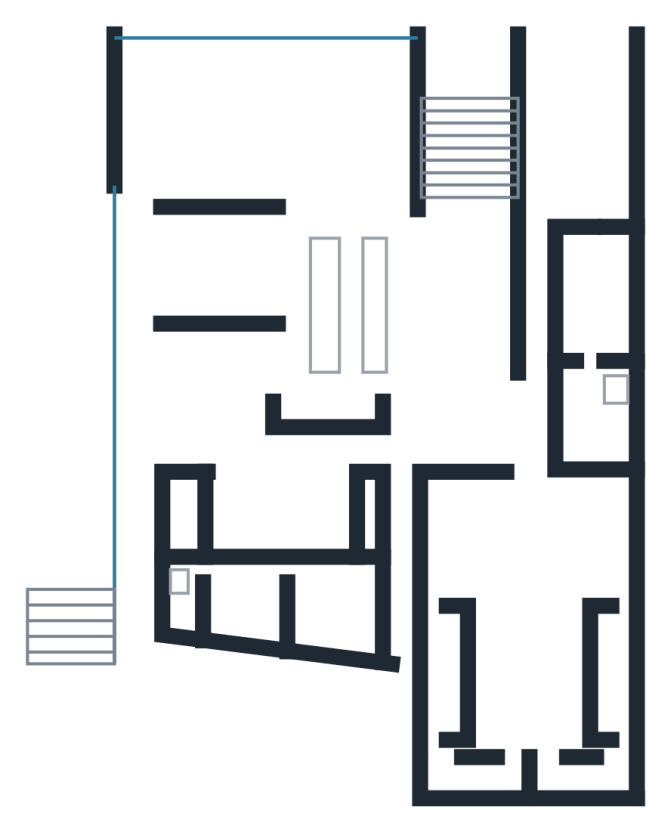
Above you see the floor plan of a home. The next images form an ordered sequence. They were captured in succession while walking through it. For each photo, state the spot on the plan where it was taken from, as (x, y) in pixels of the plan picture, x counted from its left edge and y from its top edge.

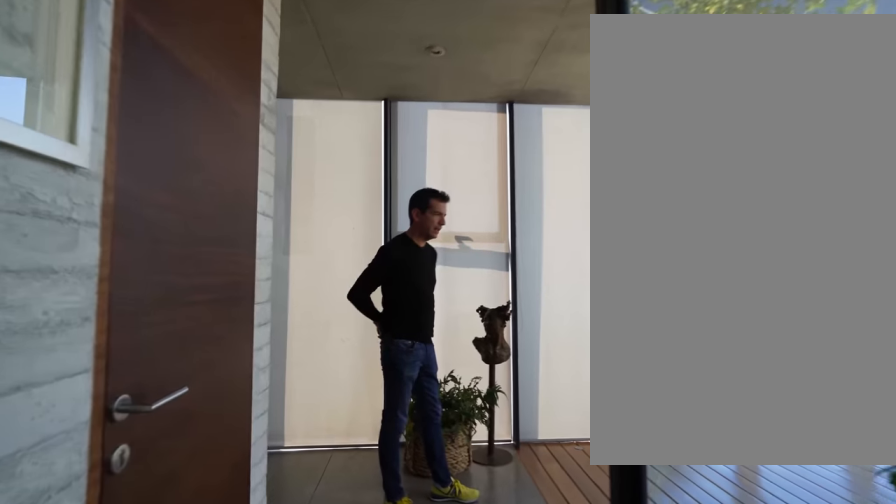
(213, 451)
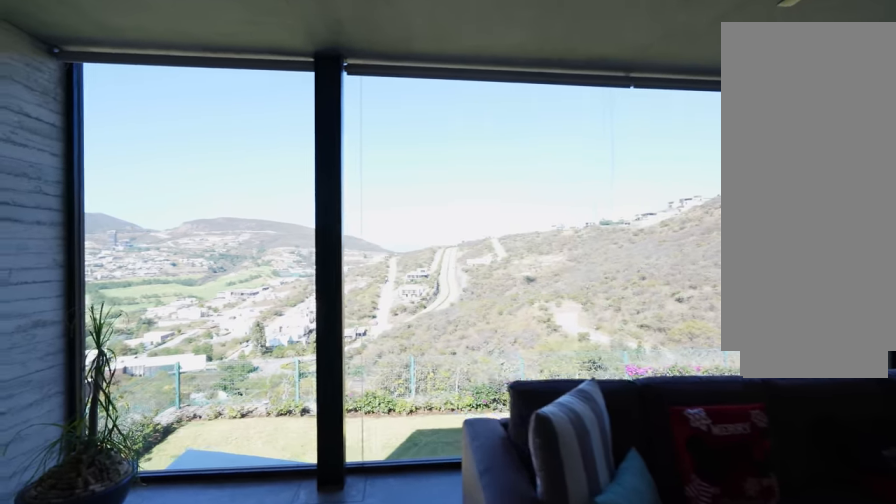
(167, 107)
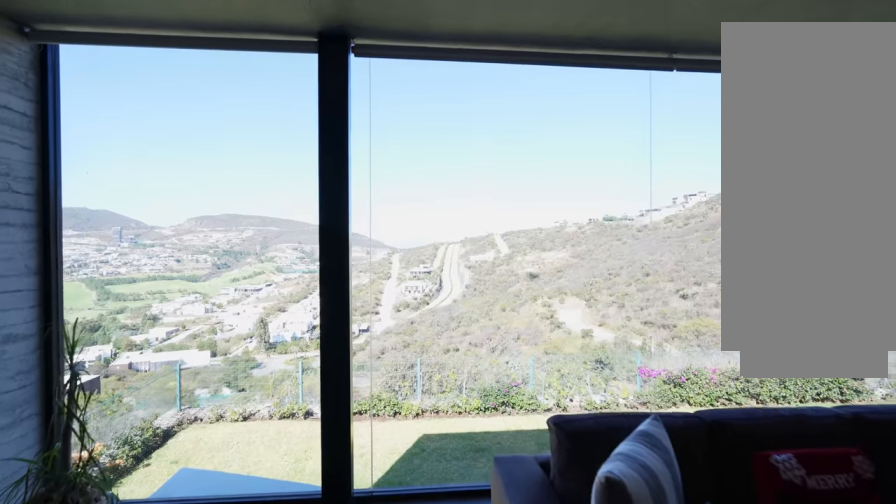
(168, 83)
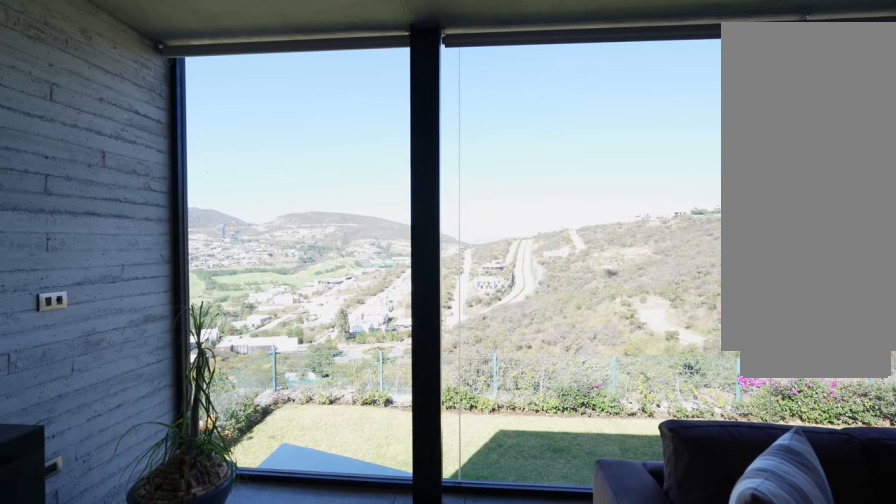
(166, 79)
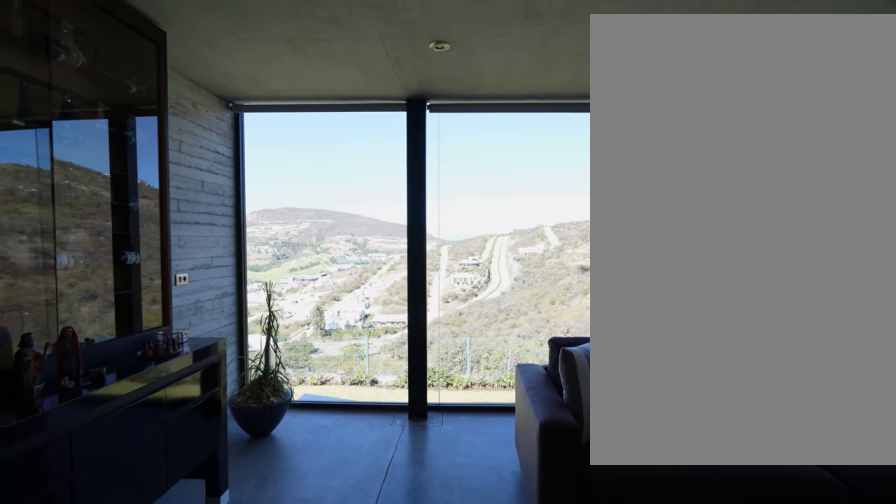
(152, 164)
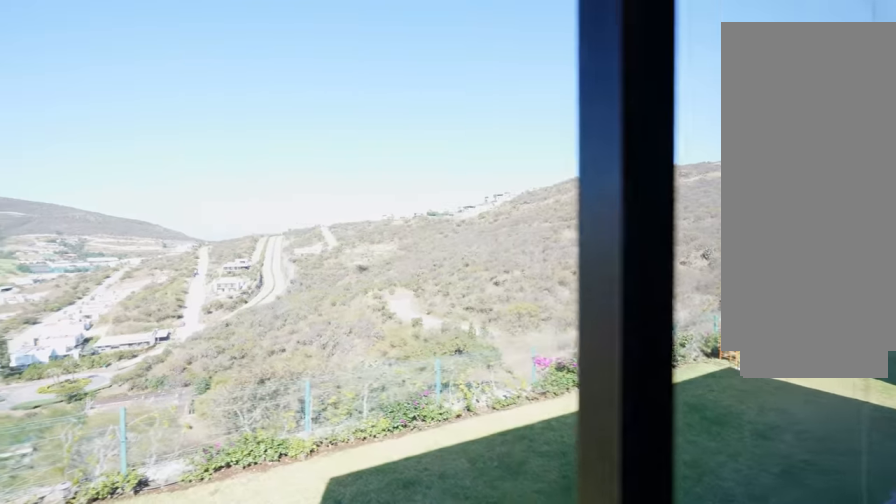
(154, 82)
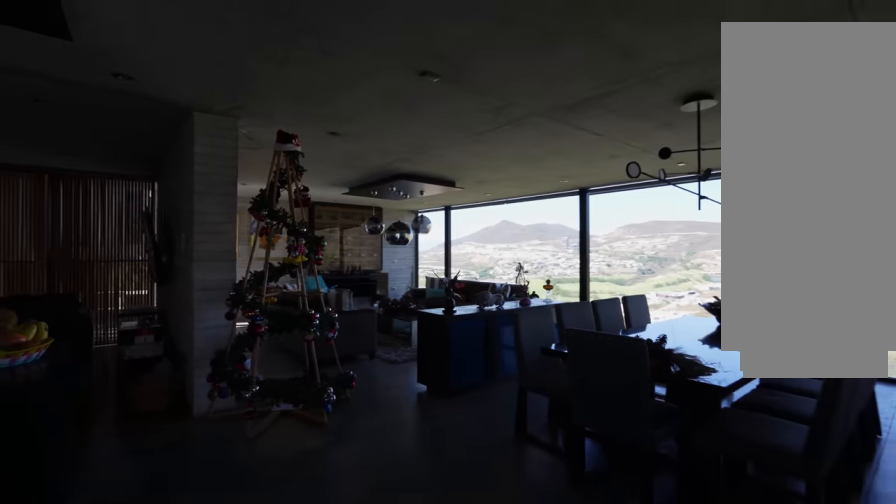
(382, 192)
